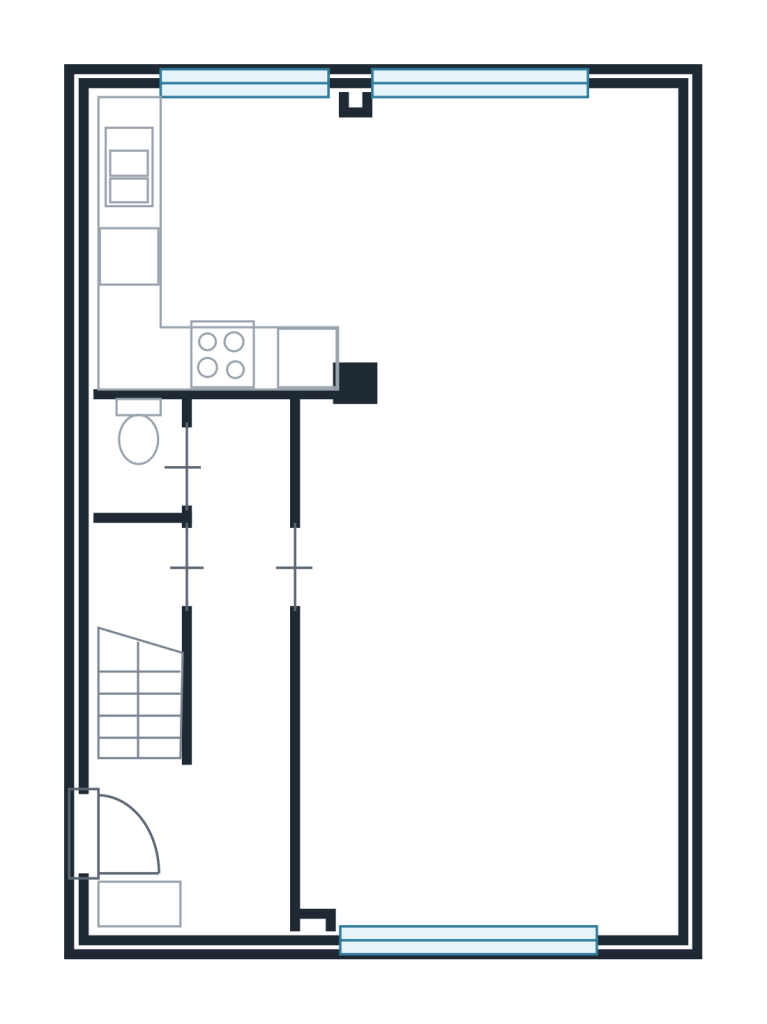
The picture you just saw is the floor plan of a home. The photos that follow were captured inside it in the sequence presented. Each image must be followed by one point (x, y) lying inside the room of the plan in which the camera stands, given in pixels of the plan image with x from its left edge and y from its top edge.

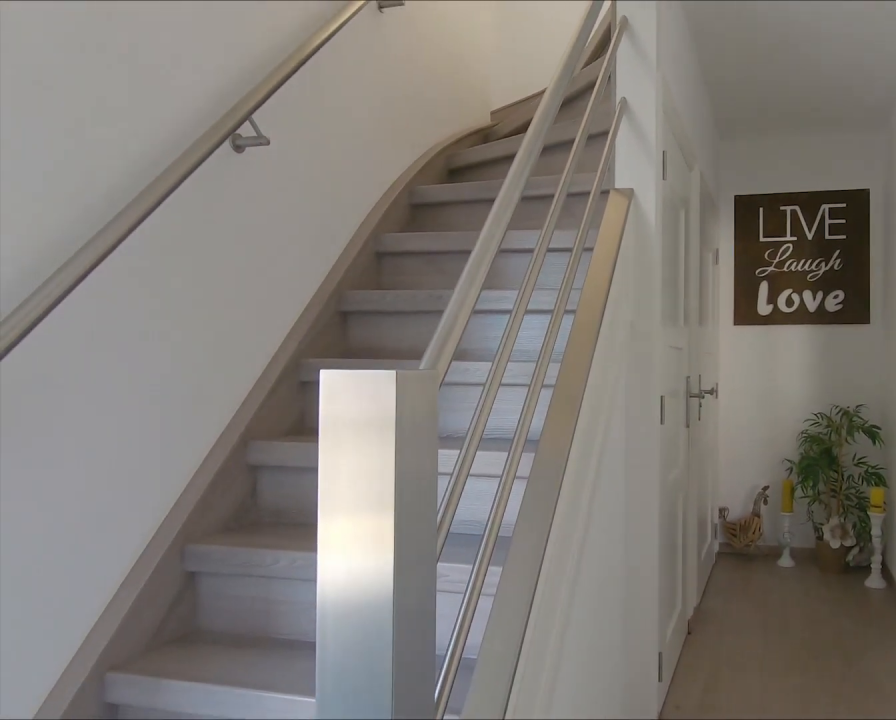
(222, 692)
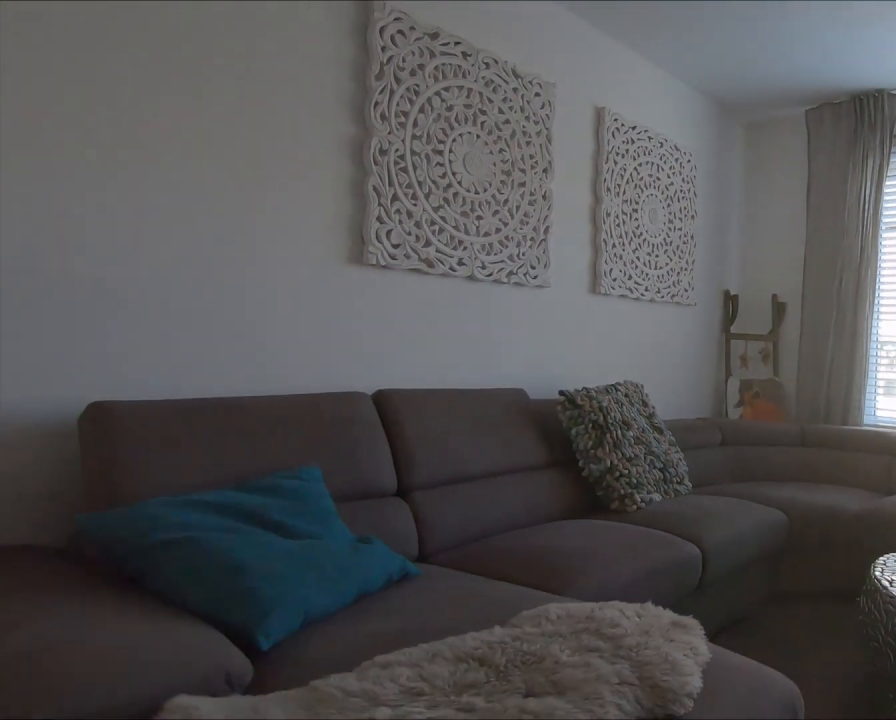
(497, 529)
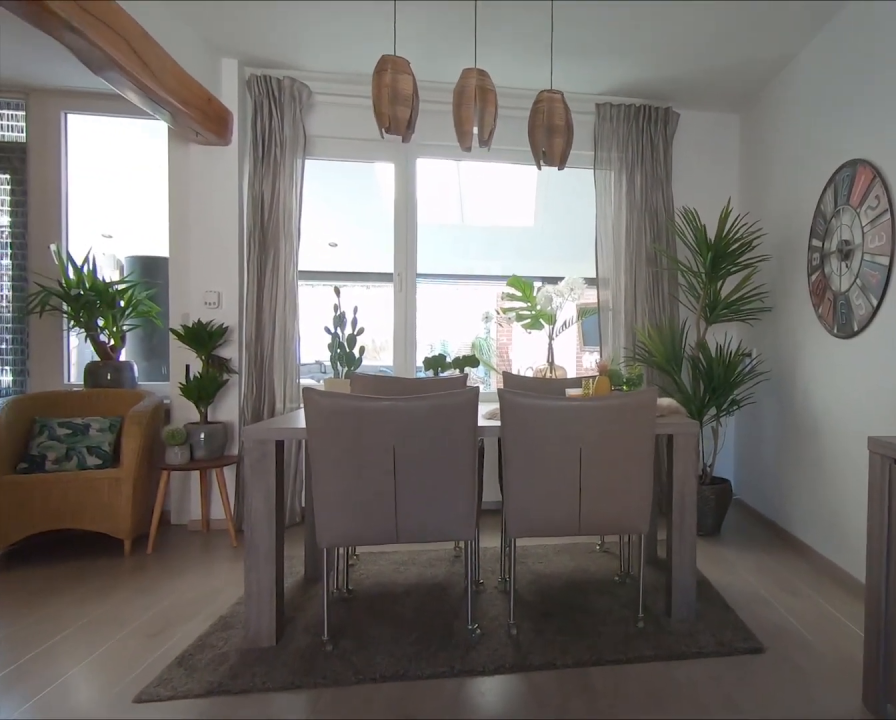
(497, 529)
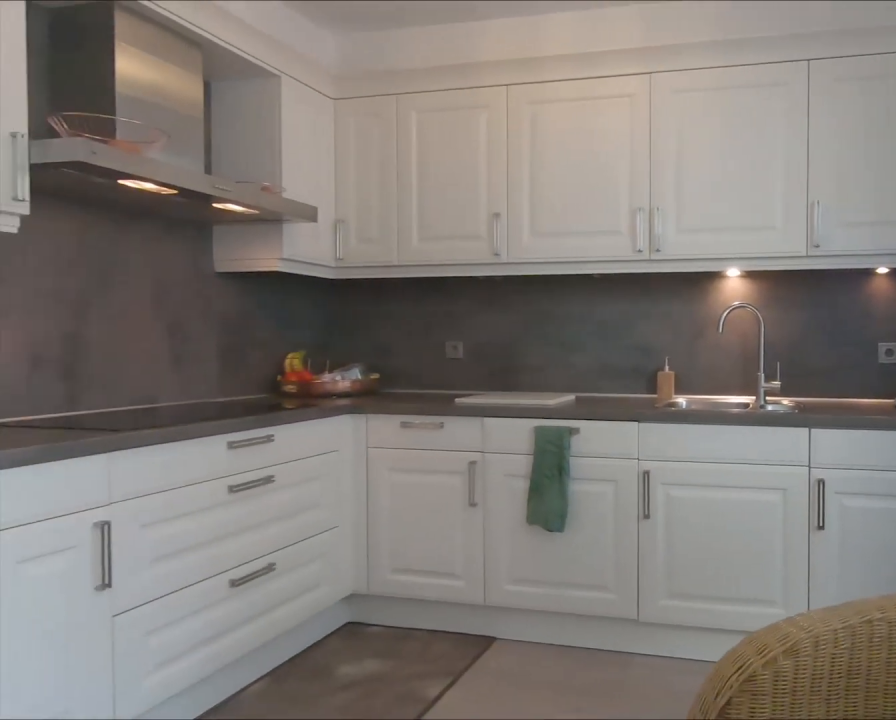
(266, 214)
